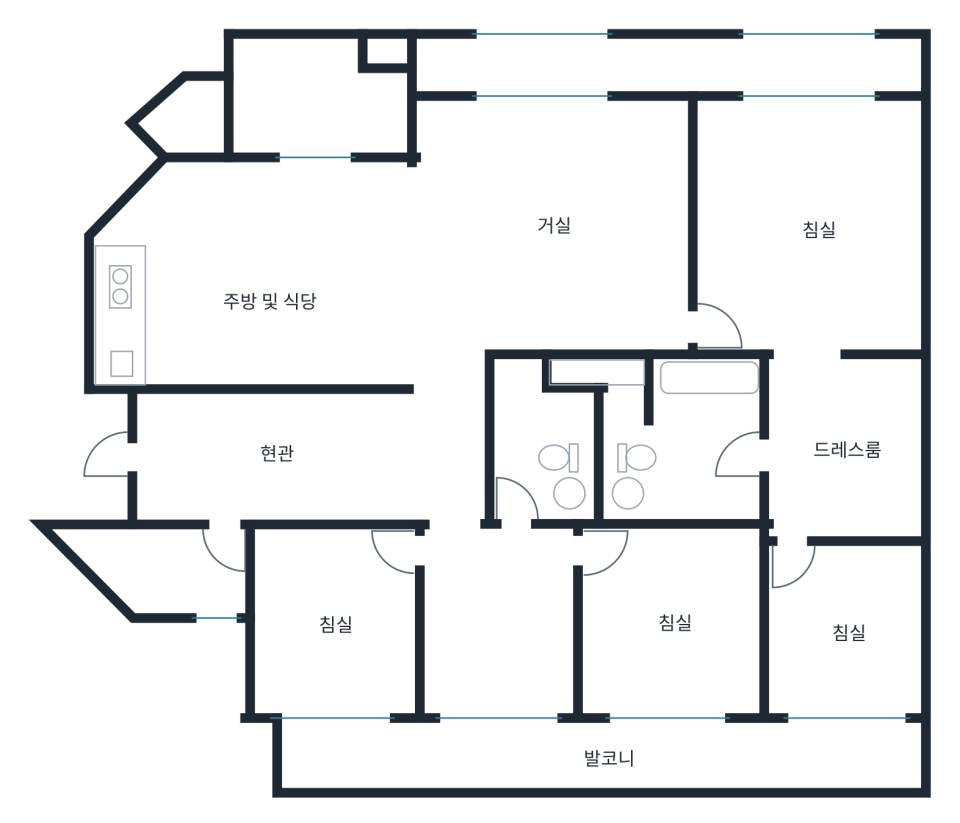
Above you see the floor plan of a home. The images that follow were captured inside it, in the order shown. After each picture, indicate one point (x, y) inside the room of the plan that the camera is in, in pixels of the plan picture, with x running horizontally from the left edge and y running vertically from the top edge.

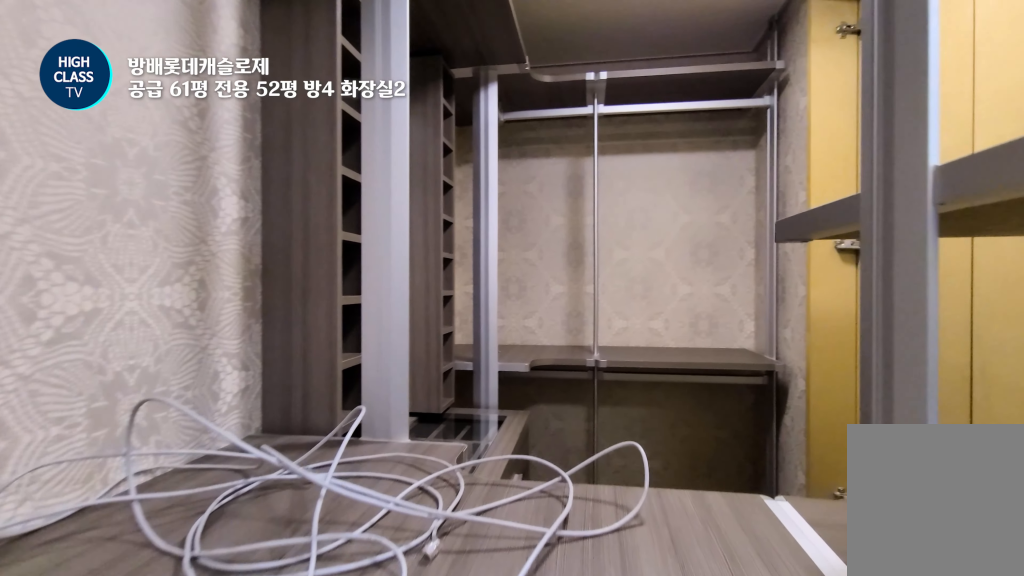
(843, 443)
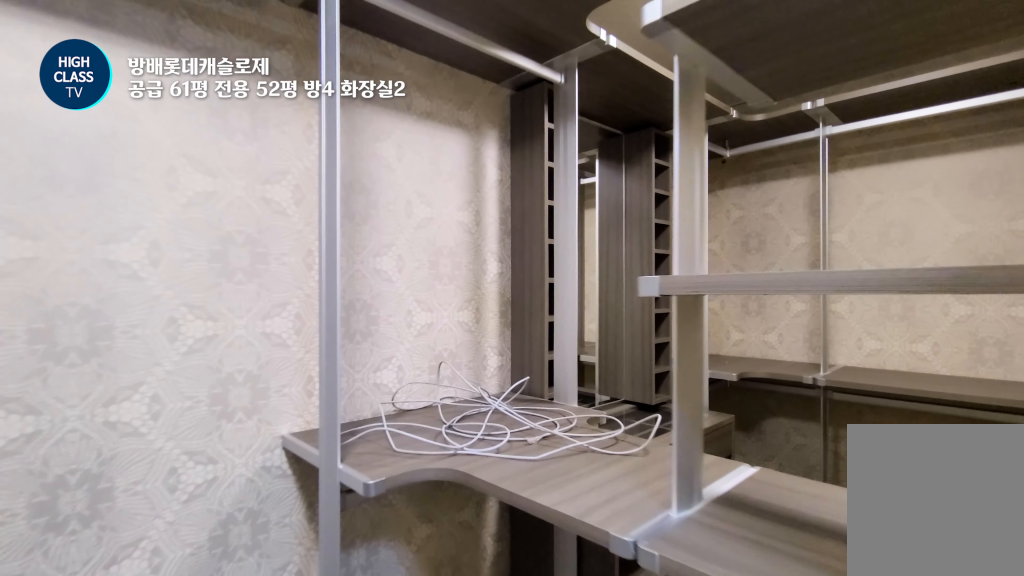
(843, 443)
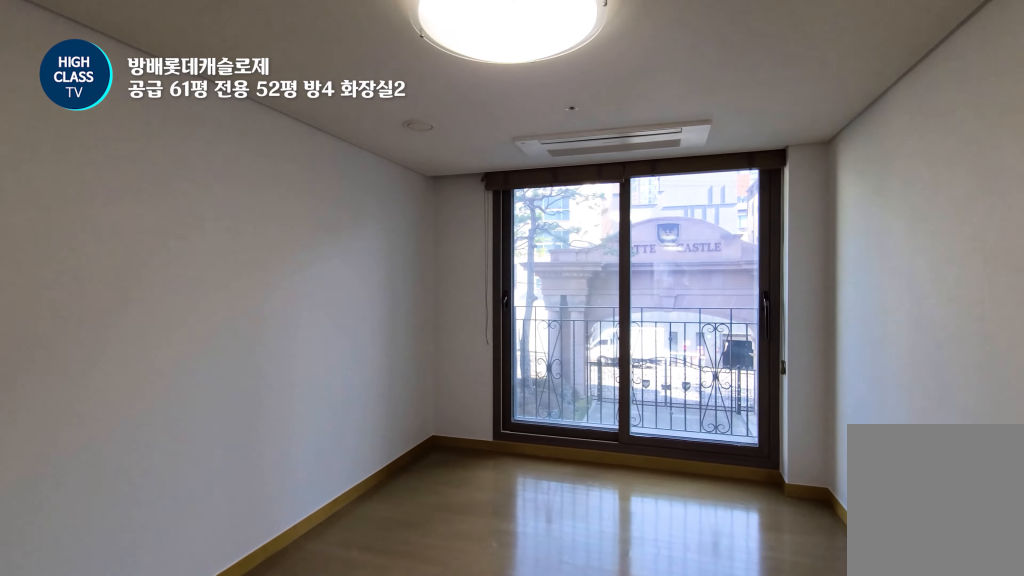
(848, 662)
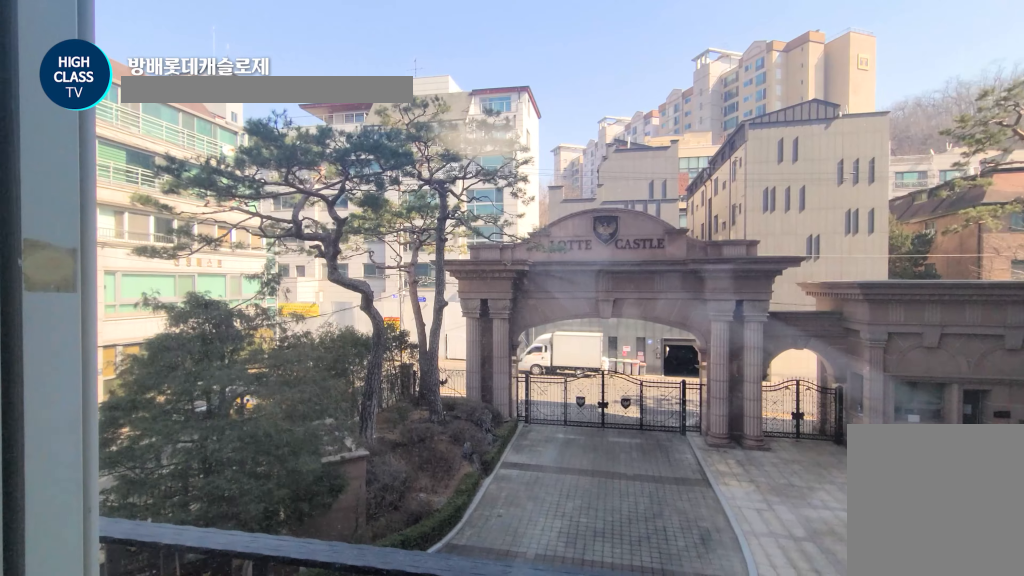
(848, 662)
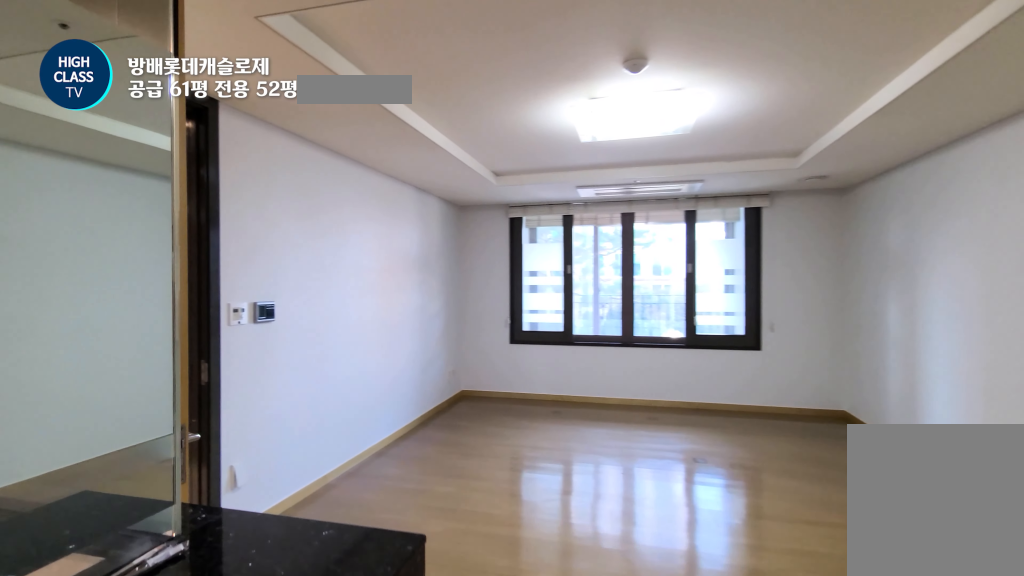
(843, 453)
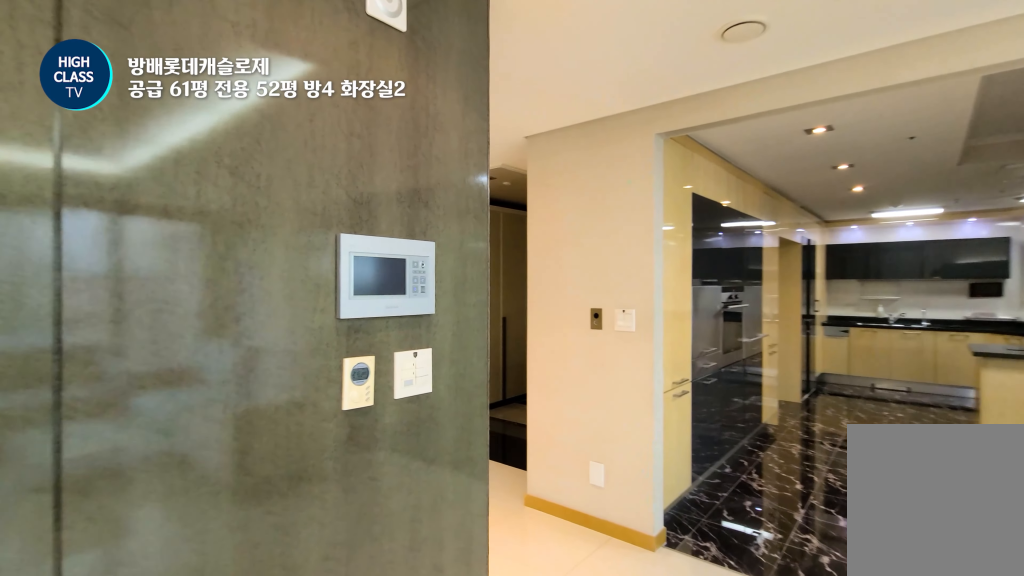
(554, 210)
